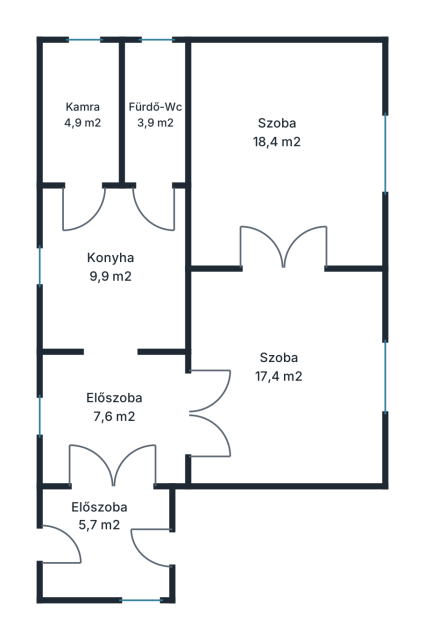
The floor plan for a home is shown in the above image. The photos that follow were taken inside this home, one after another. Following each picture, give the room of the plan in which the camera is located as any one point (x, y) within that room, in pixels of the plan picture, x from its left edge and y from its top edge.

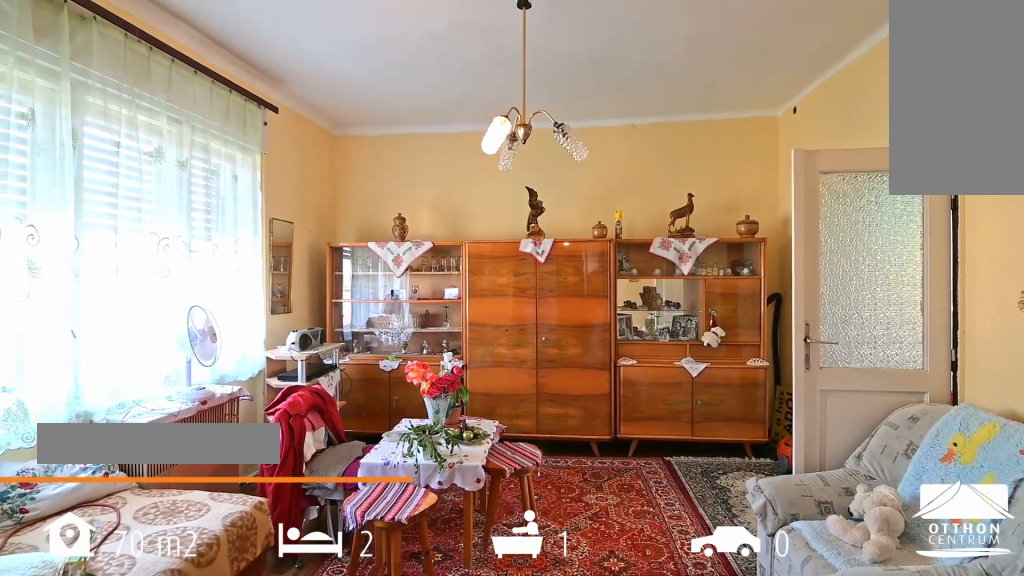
(287, 373)
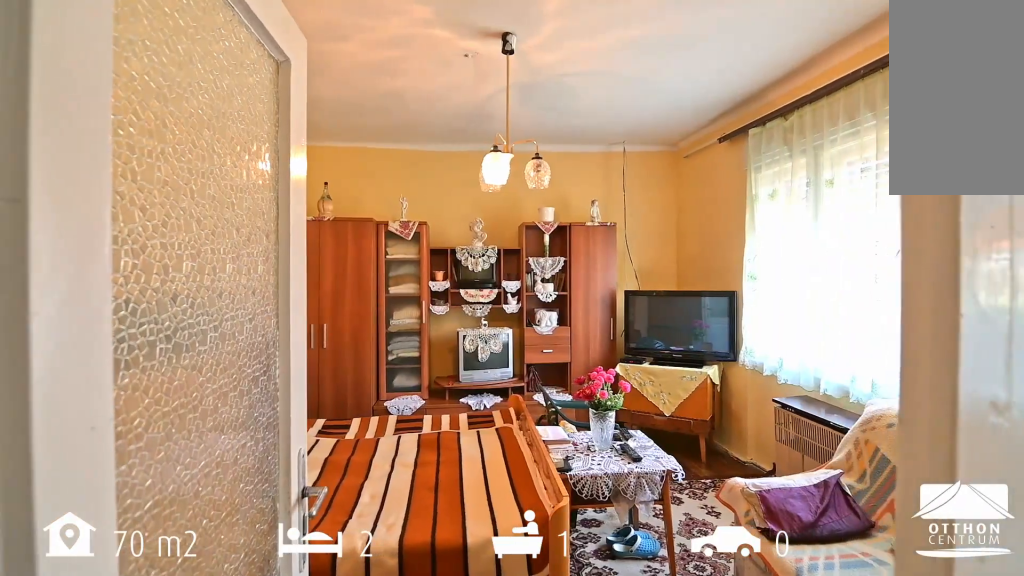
(287, 152)
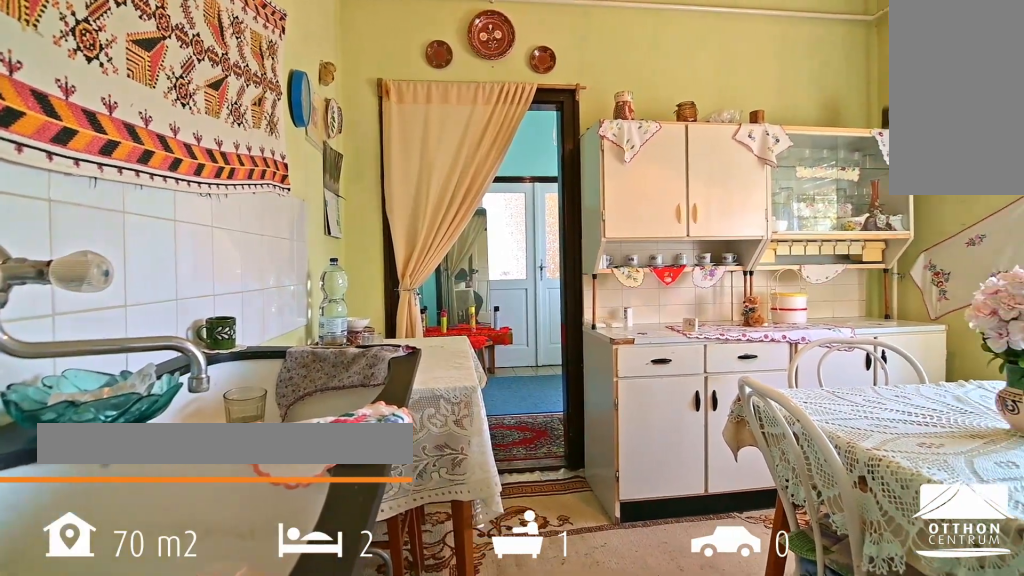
(116, 270)
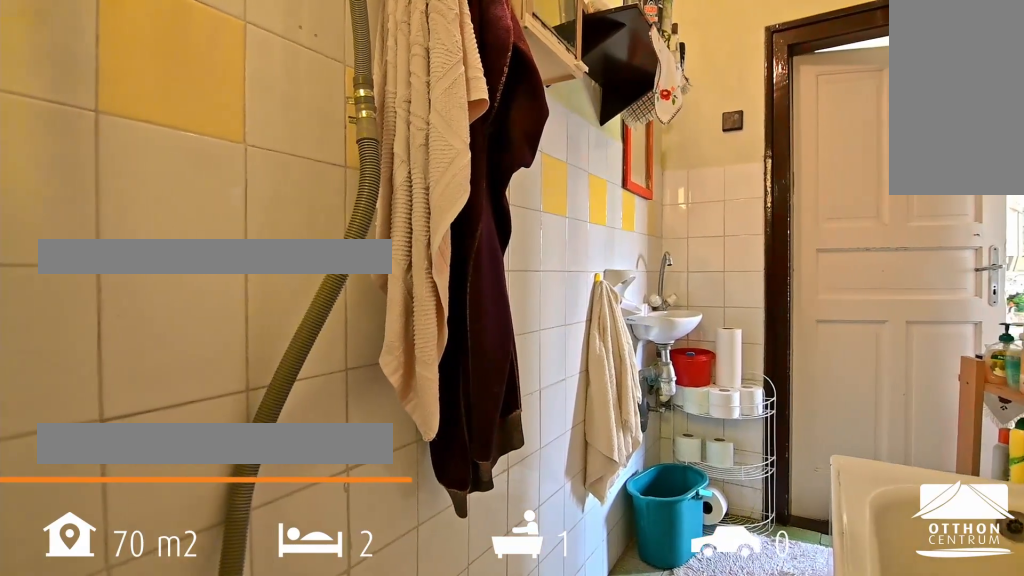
(149, 110)
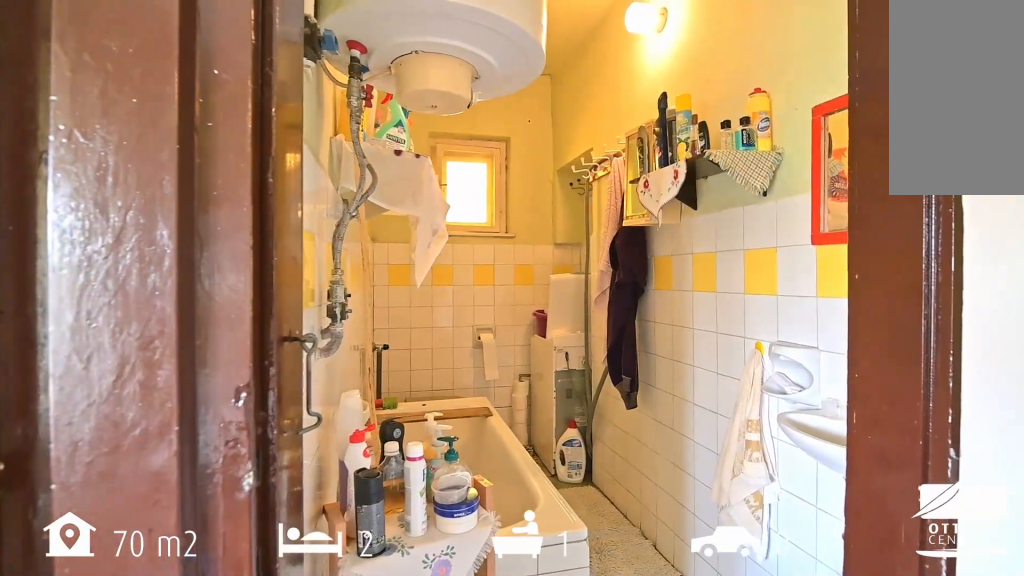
(149, 110)
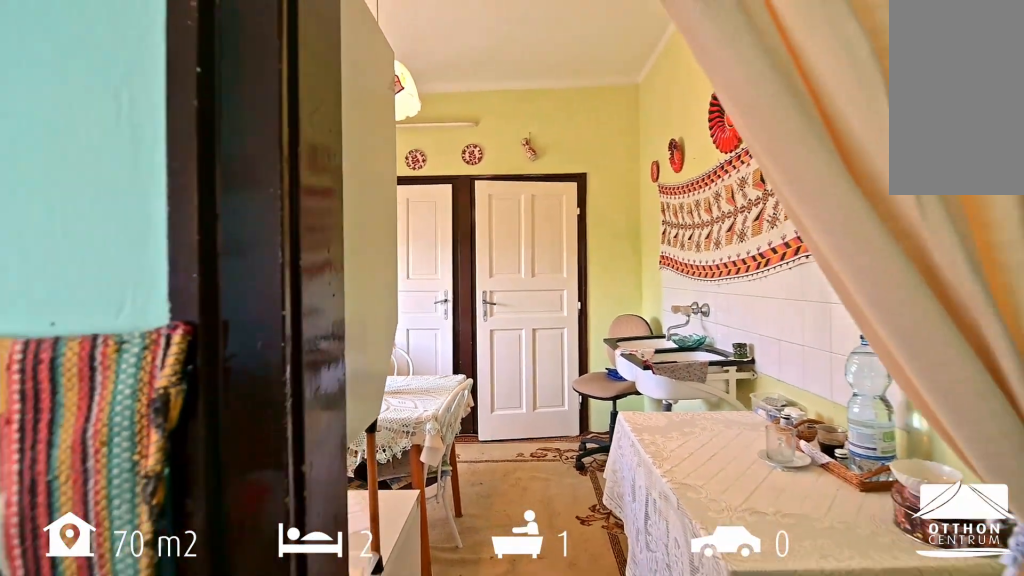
(116, 271)
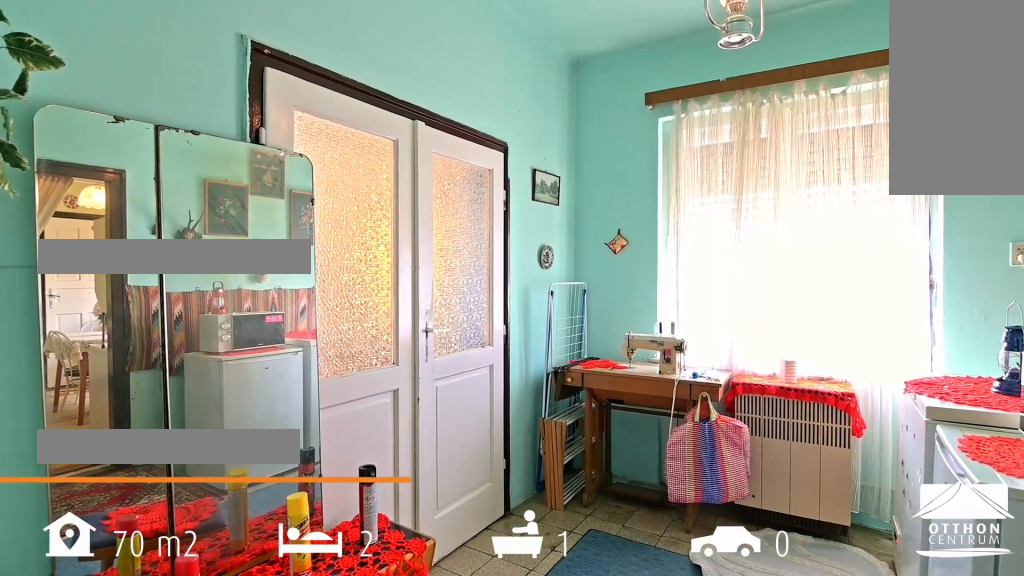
(116, 425)
